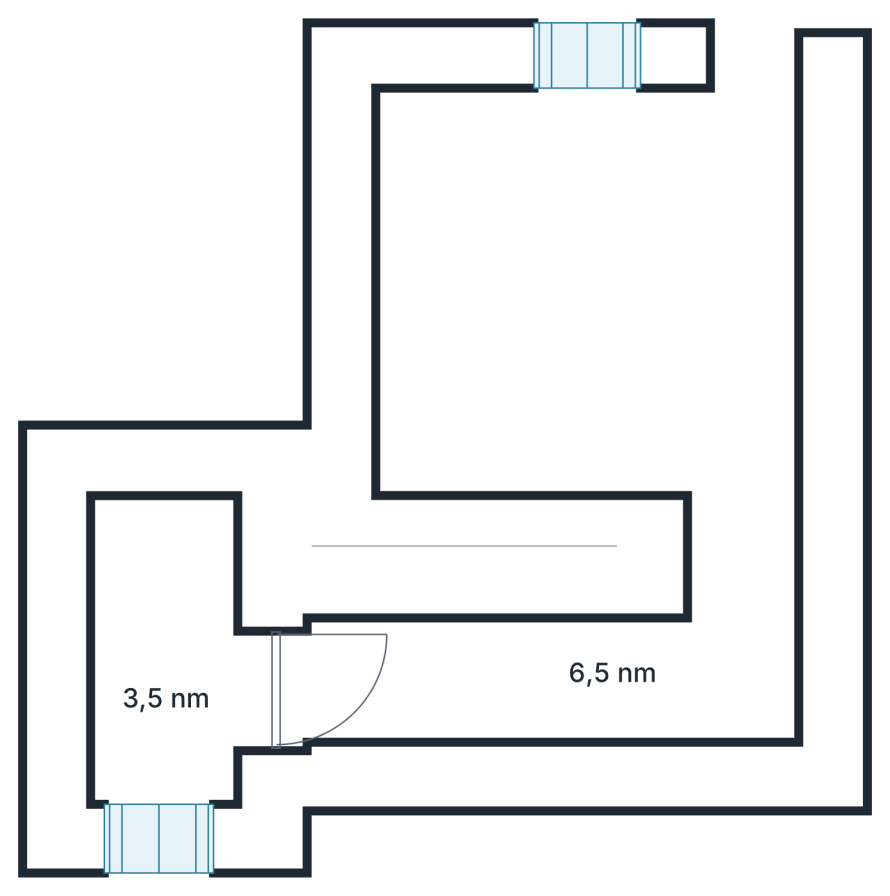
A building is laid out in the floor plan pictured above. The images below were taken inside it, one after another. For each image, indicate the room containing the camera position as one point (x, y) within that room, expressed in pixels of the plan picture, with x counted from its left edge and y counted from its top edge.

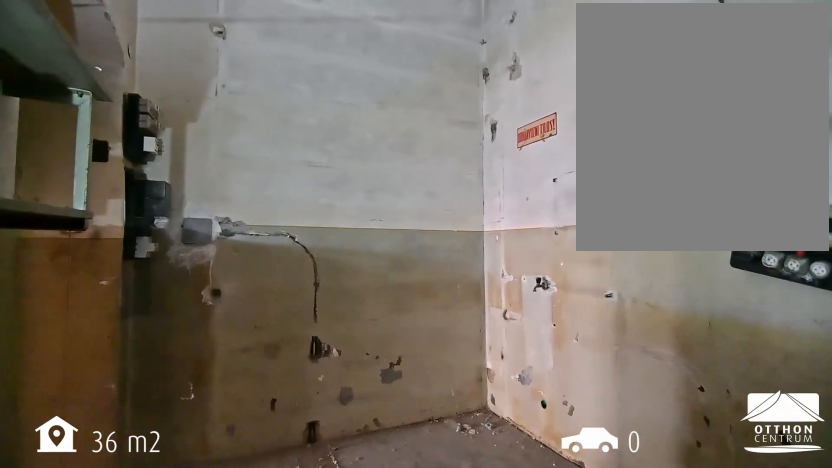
(553, 677)
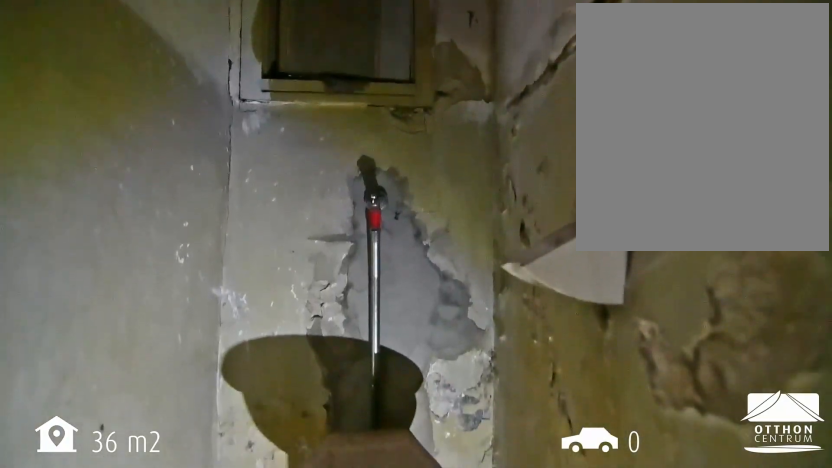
(166, 654)
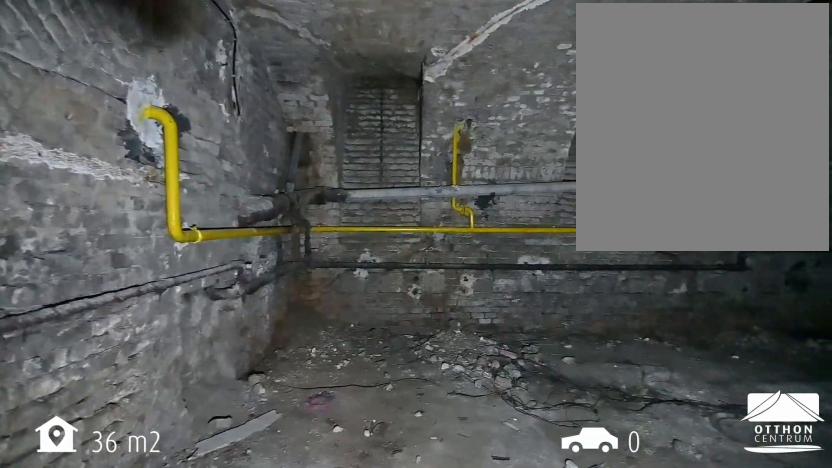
(594, 277)
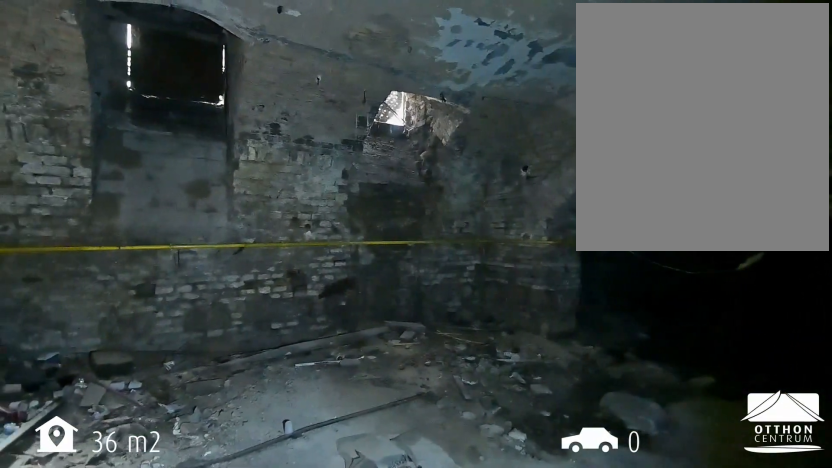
(594, 277)
